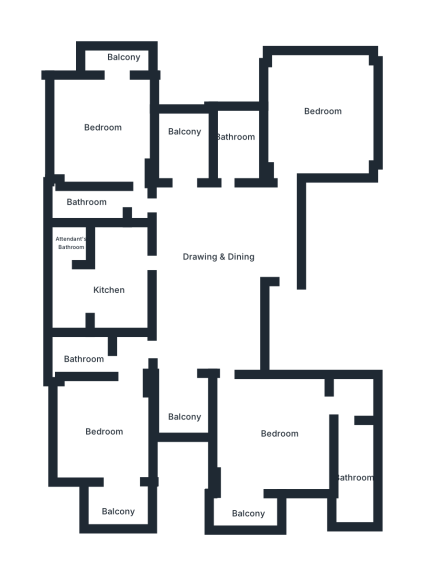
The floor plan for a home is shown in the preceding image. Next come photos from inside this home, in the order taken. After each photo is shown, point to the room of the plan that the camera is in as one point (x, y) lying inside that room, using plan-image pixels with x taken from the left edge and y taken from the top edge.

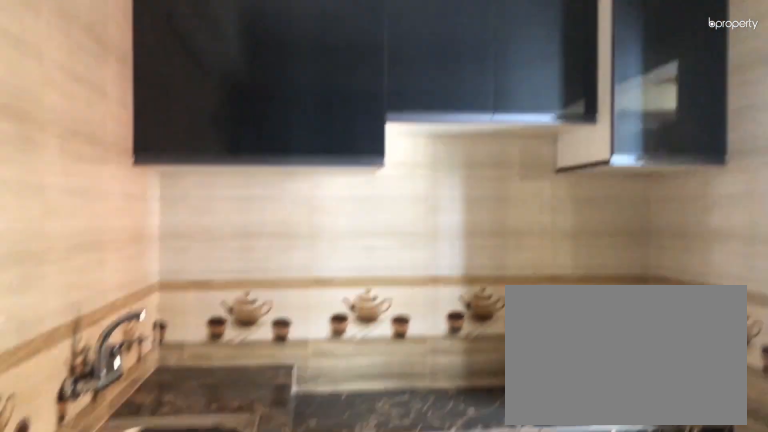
(116, 283)
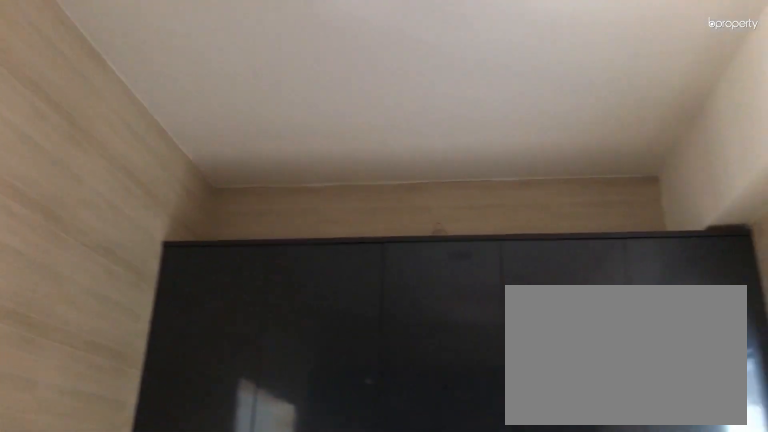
(116, 283)
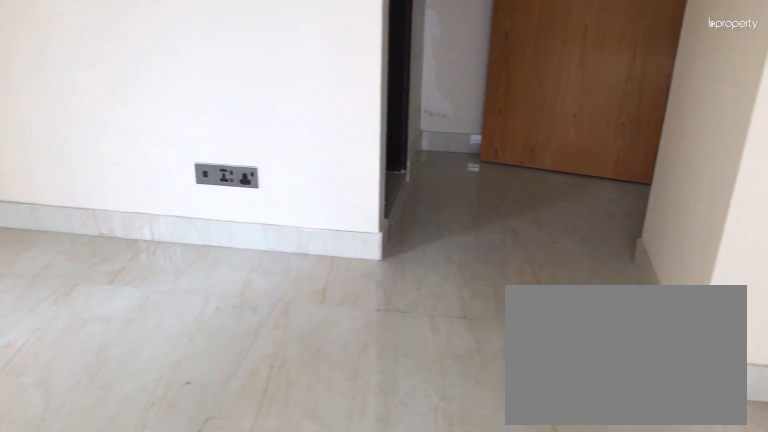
(109, 438)
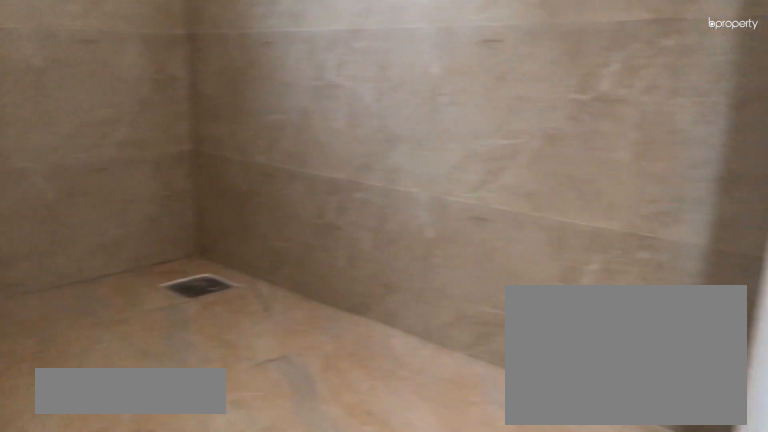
(88, 355)
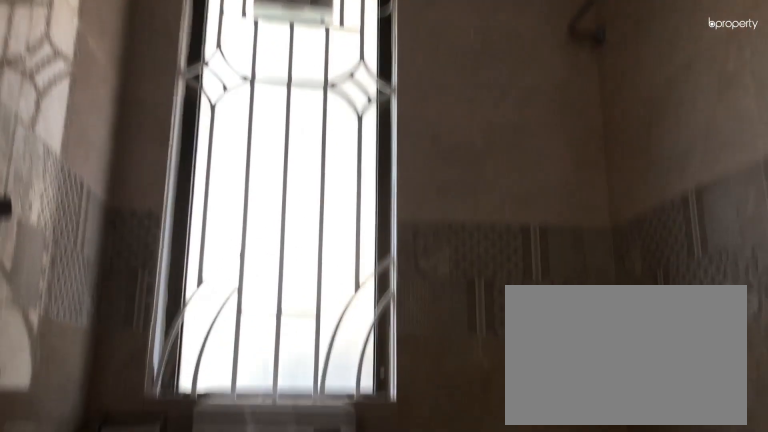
(88, 355)
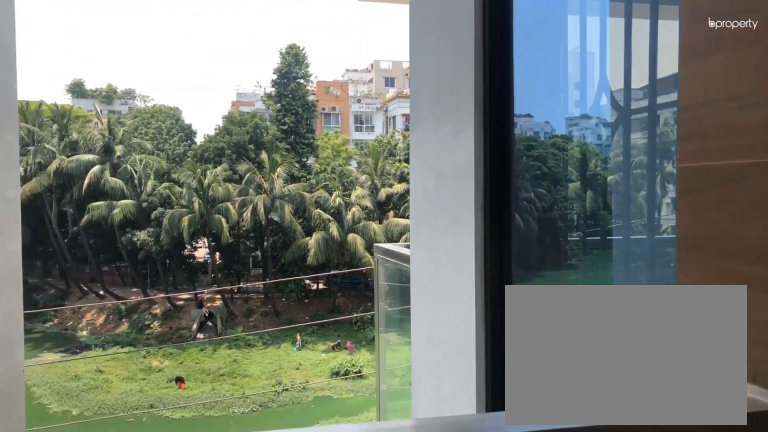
(178, 407)
